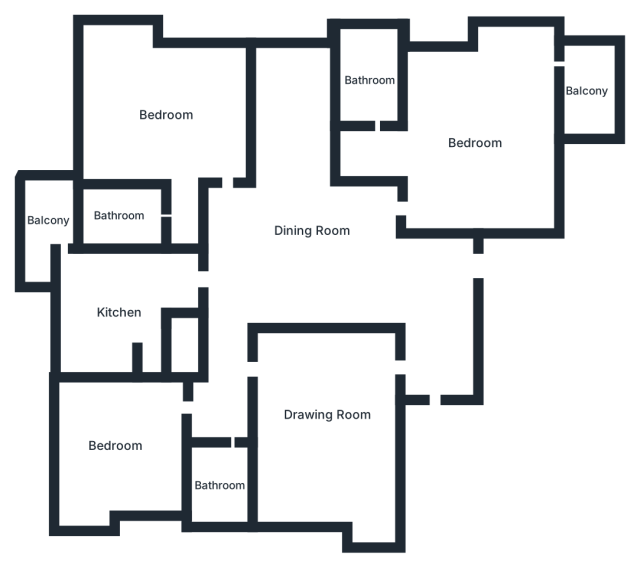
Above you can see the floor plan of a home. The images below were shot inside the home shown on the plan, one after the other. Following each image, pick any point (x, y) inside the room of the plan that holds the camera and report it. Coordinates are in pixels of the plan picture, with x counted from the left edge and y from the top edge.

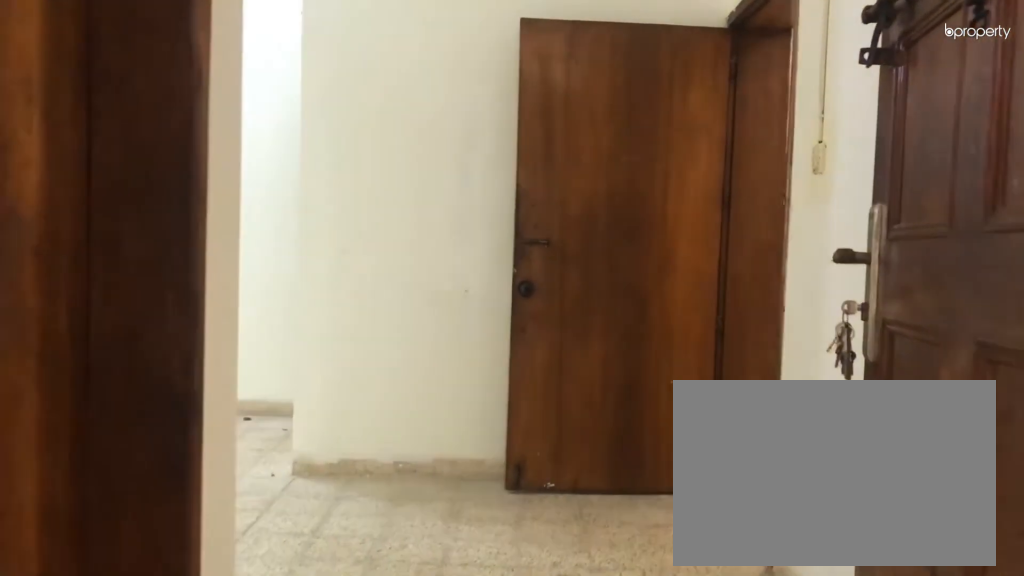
(434, 347)
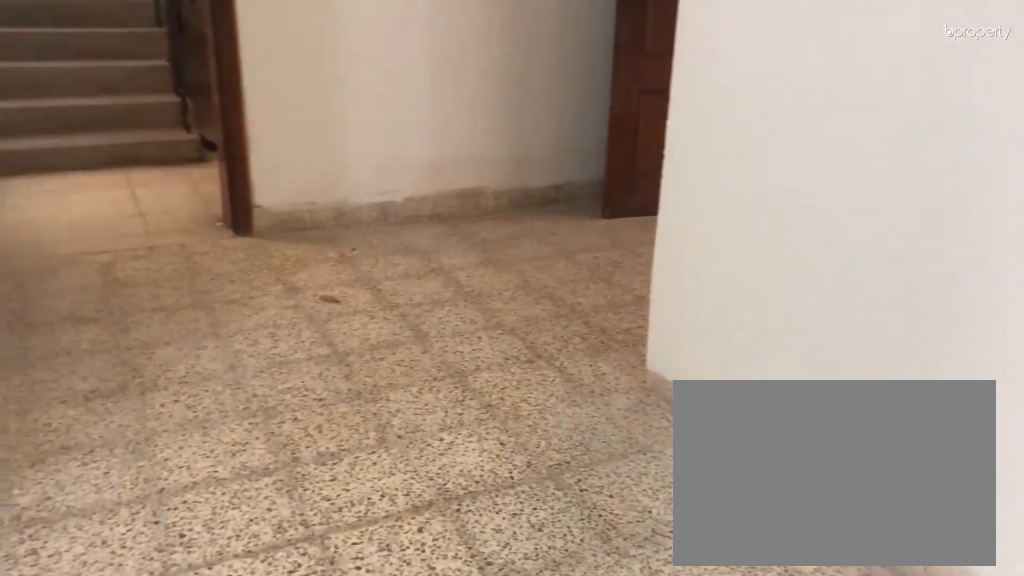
(306, 228)
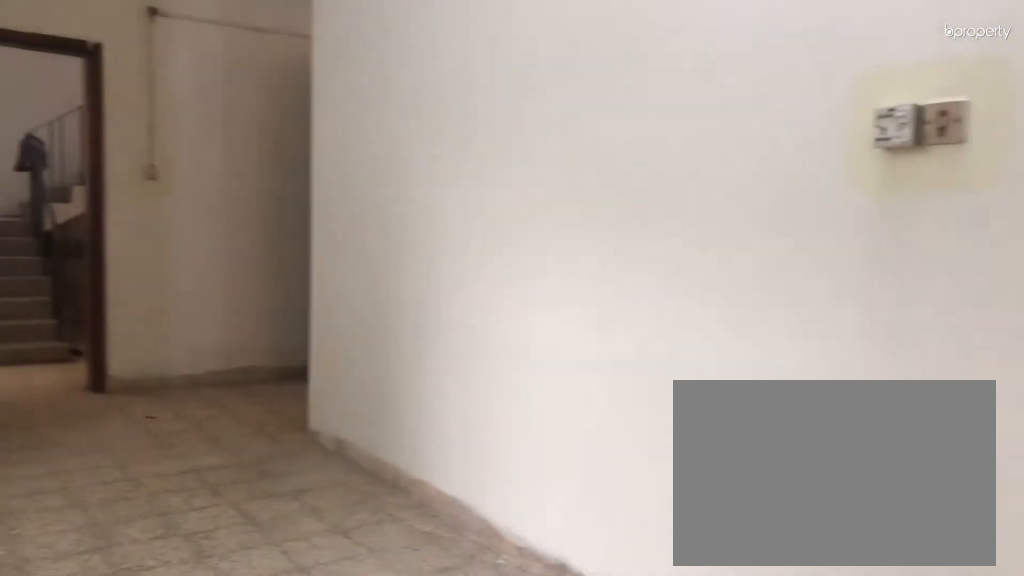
(306, 228)
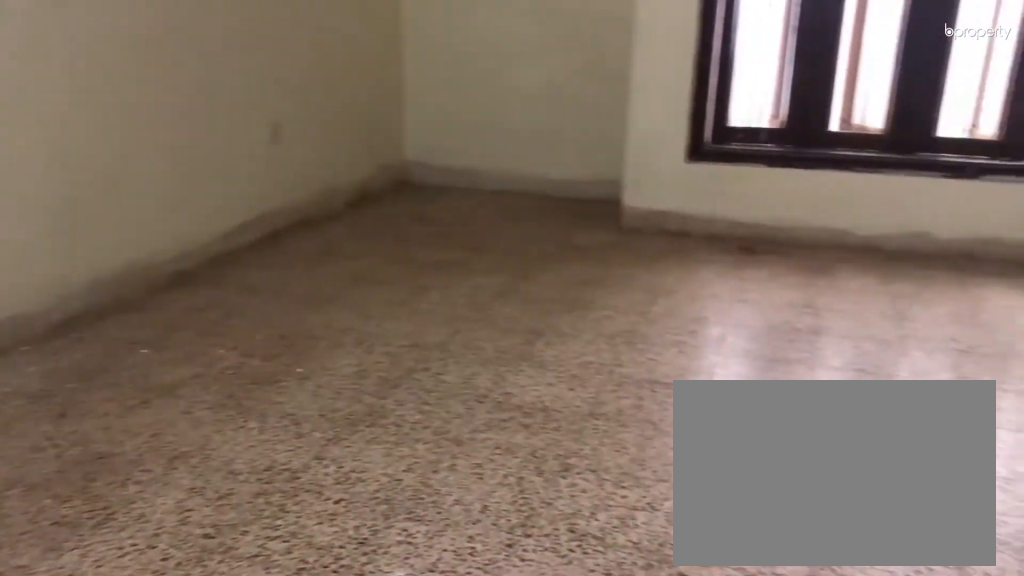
(328, 415)
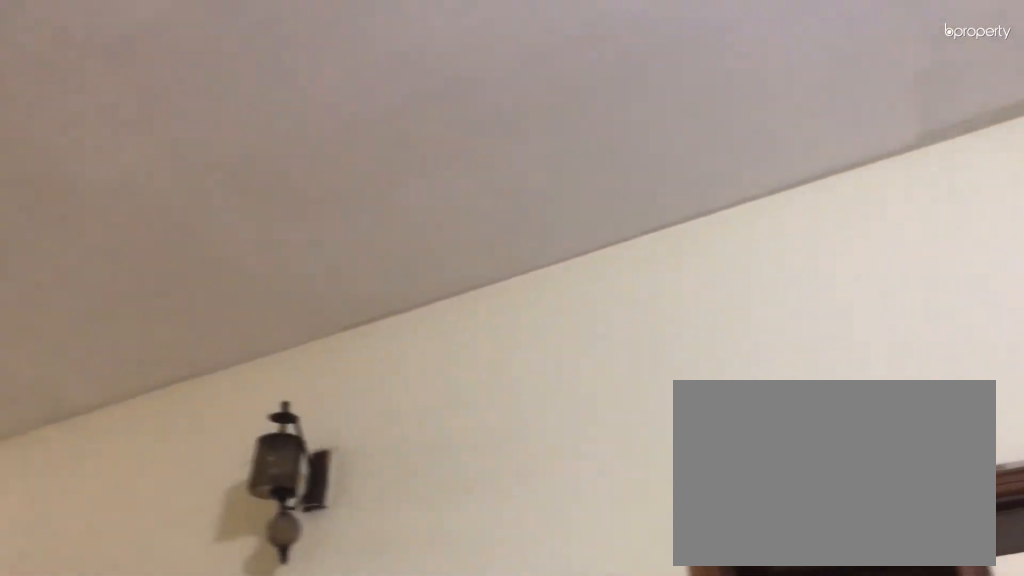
(328, 415)
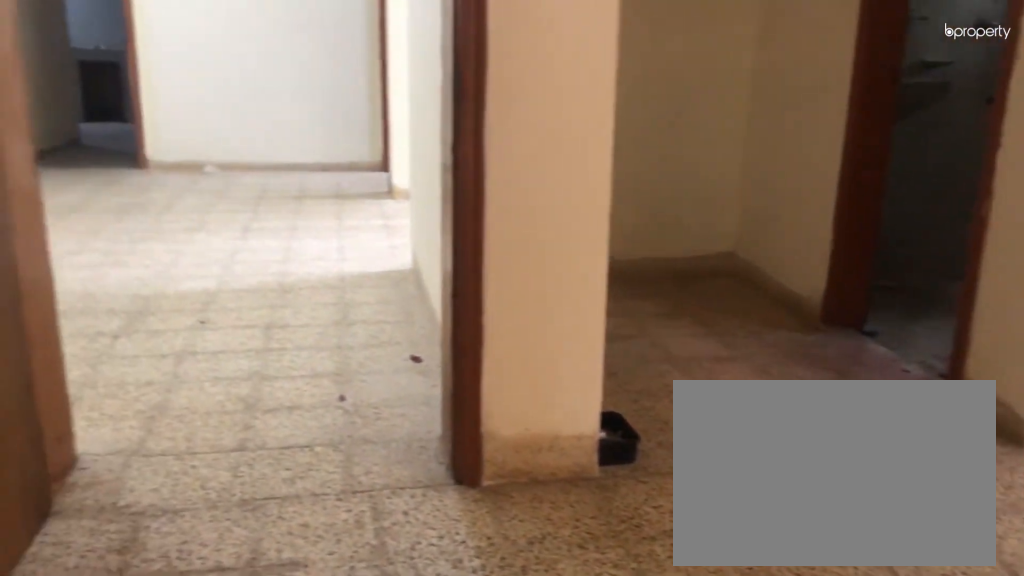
(473, 145)
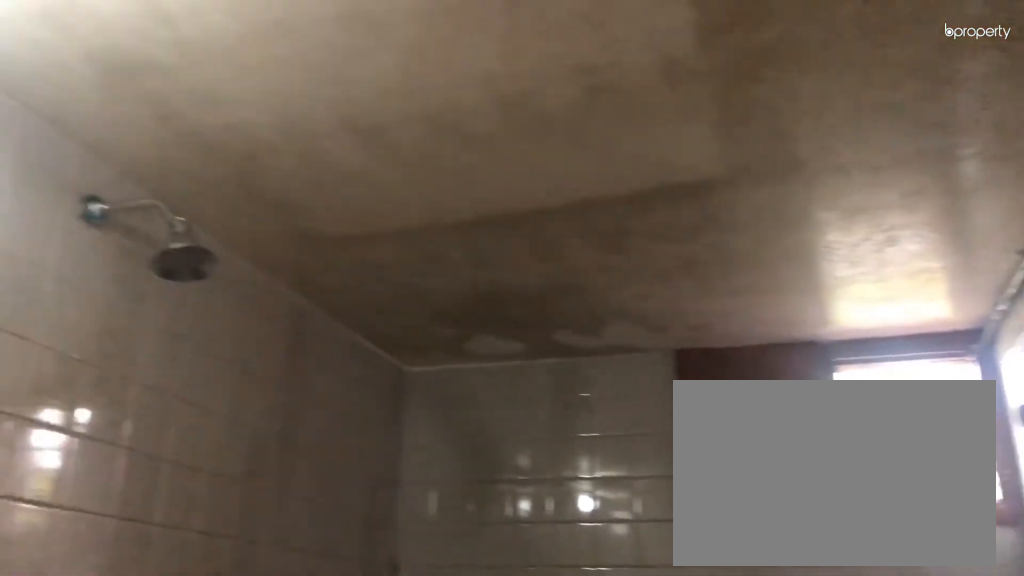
(369, 82)
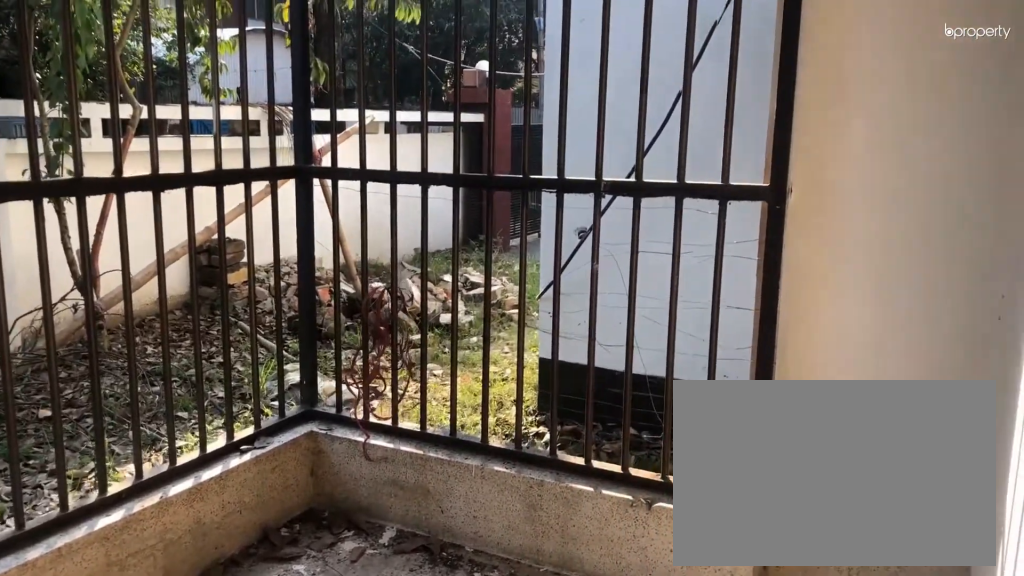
(590, 87)
